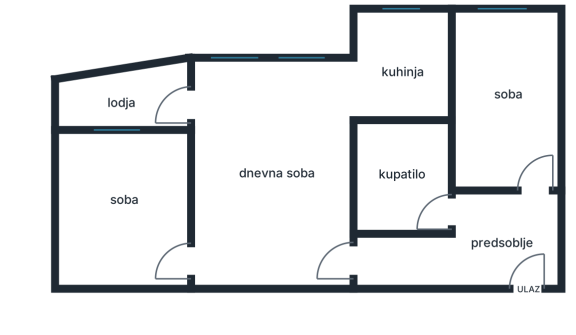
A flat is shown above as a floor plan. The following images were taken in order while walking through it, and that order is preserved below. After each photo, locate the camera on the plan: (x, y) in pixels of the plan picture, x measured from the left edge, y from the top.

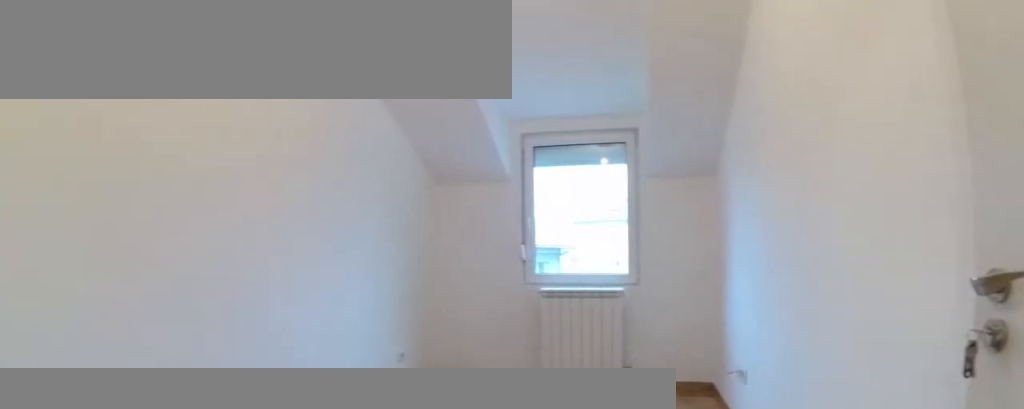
(533, 190)
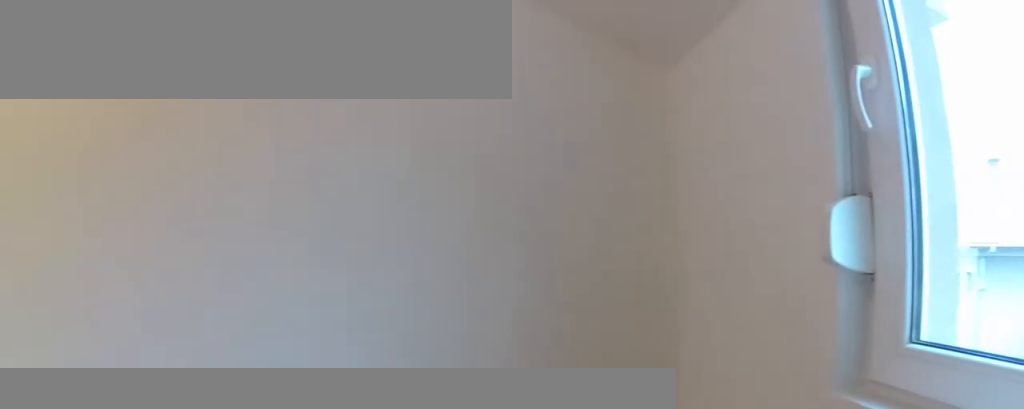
(547, 37)
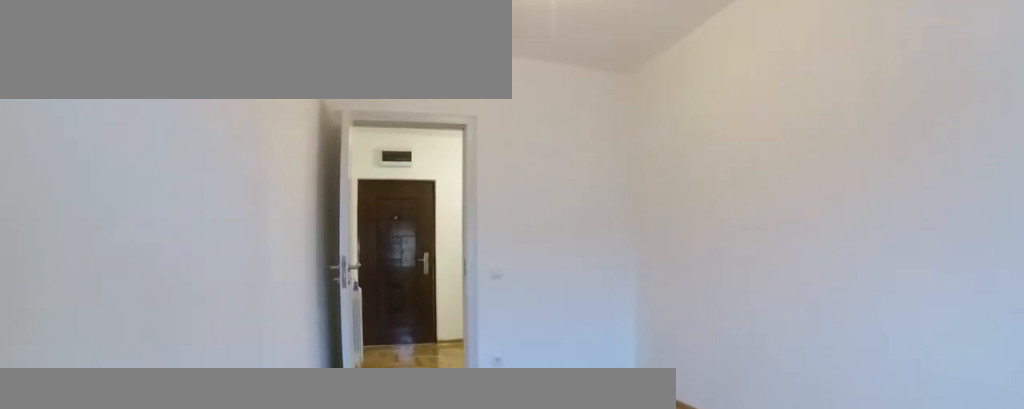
(533, 19)
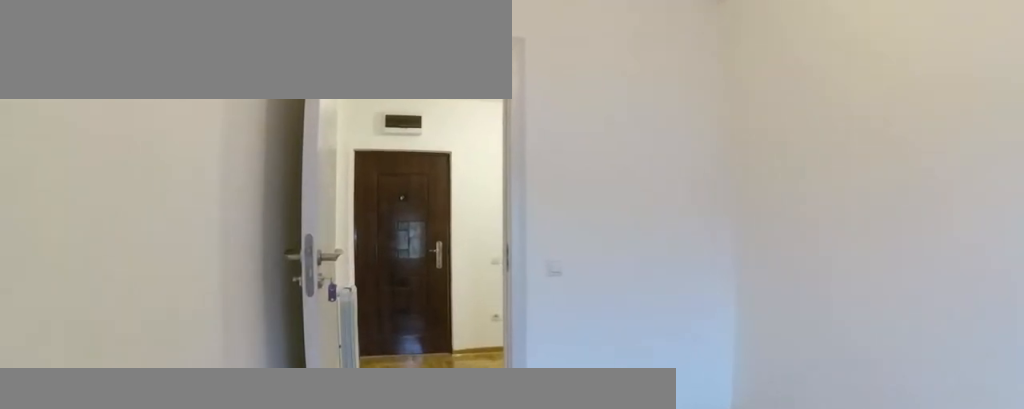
(534, 79)
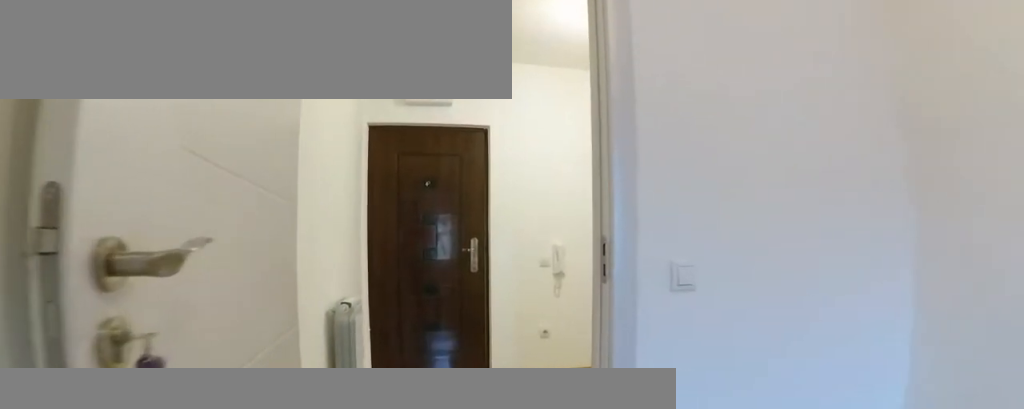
(534, 123)
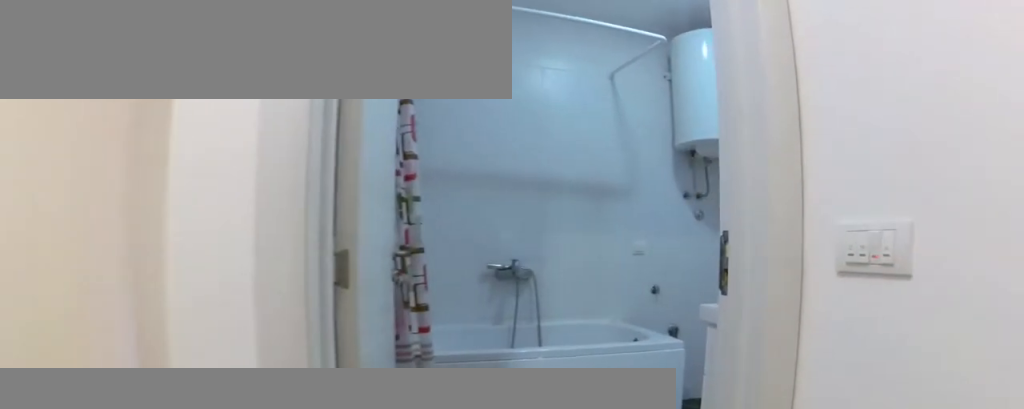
(493, 208)
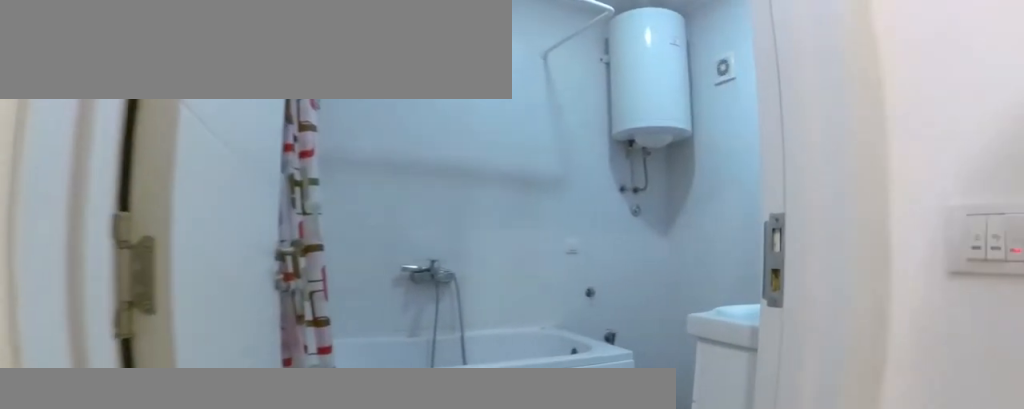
(480, 208)
